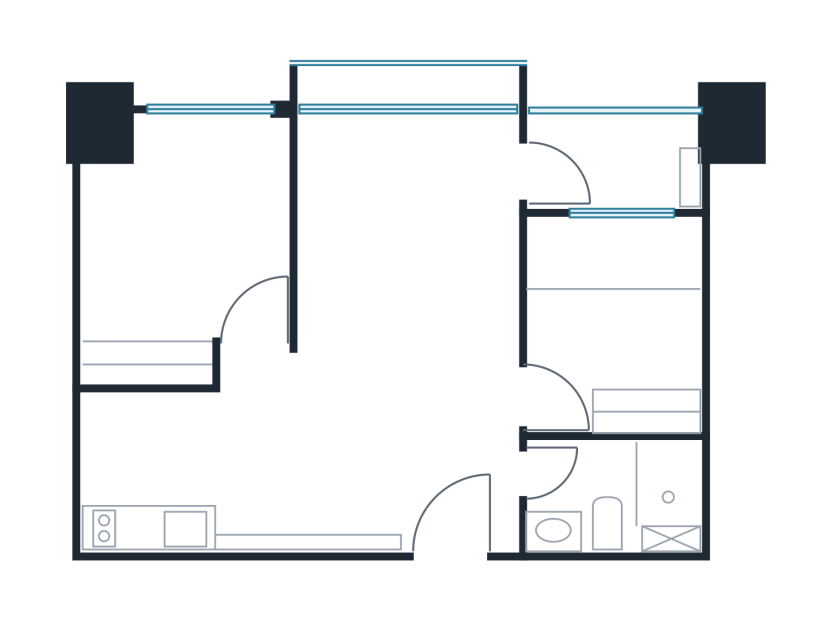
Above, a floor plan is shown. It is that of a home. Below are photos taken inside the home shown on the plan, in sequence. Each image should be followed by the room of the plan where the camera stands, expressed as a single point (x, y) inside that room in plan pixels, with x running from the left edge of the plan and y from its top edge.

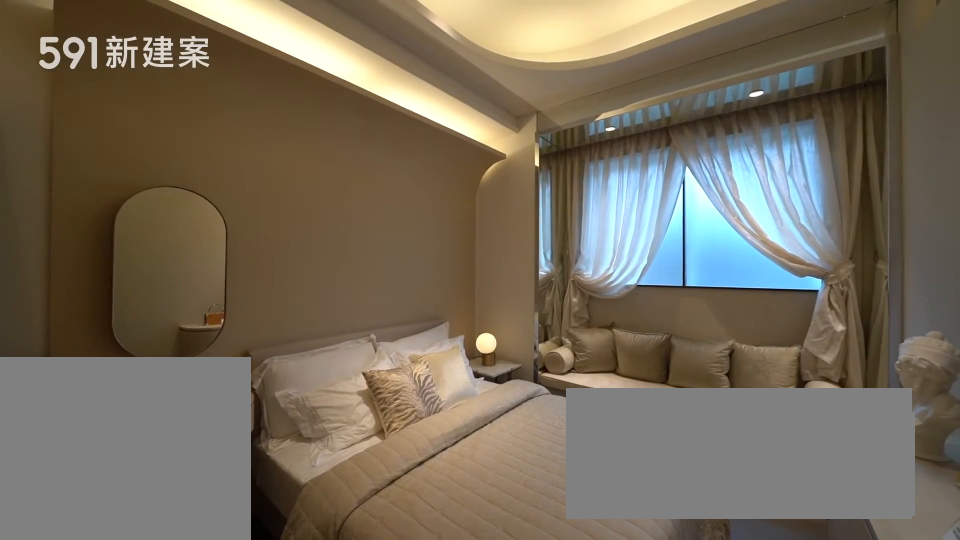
(185, 244)
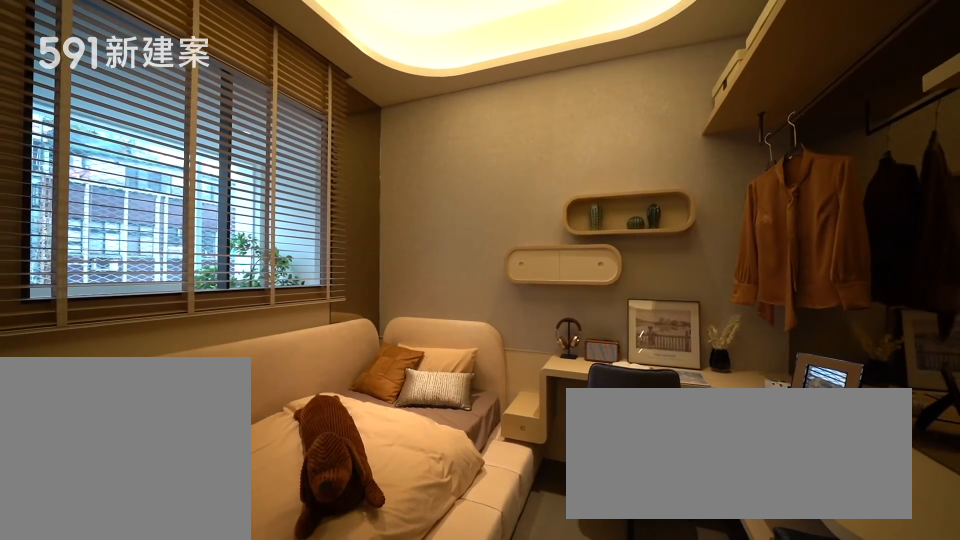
(614, 325)
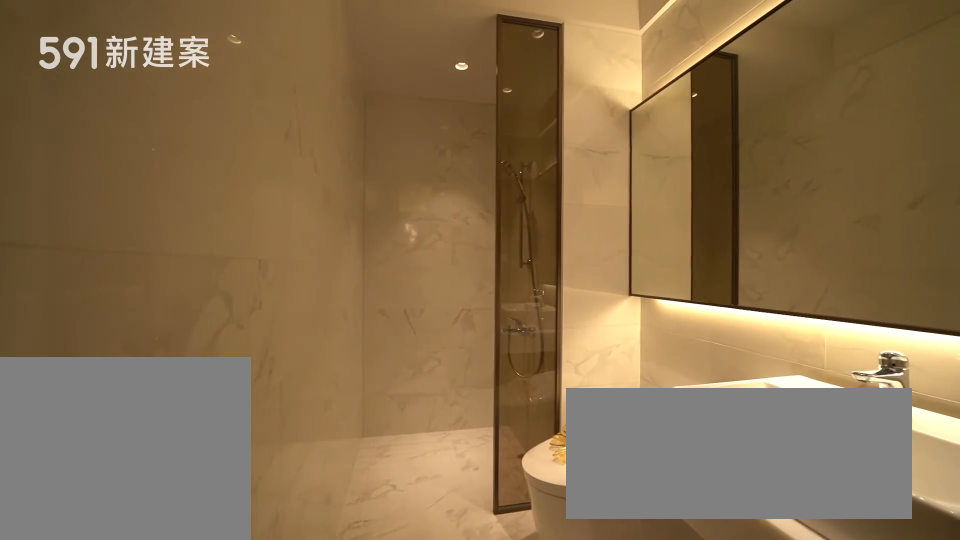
(618, 498)
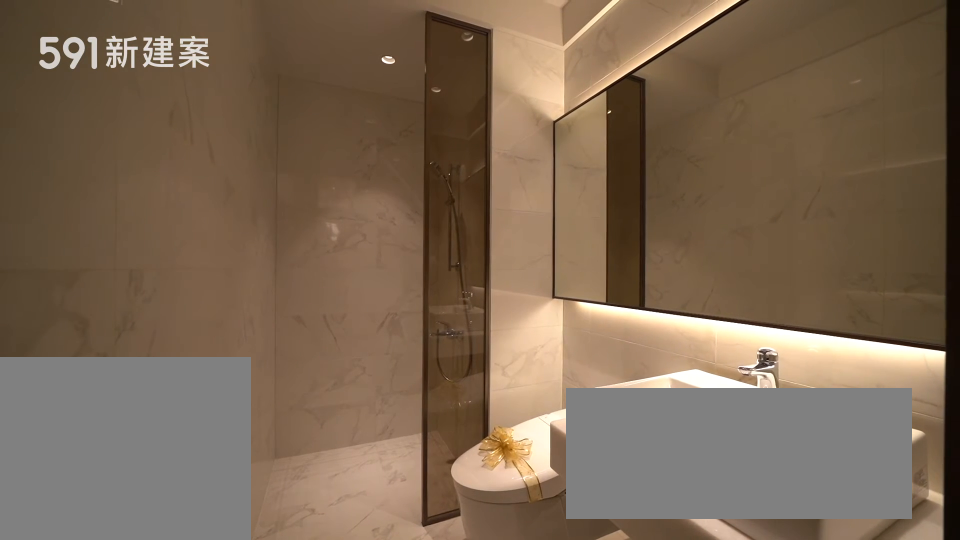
(618, 498)
